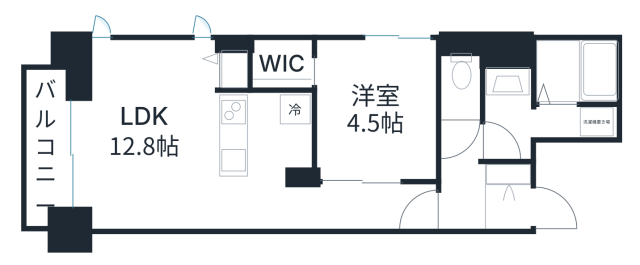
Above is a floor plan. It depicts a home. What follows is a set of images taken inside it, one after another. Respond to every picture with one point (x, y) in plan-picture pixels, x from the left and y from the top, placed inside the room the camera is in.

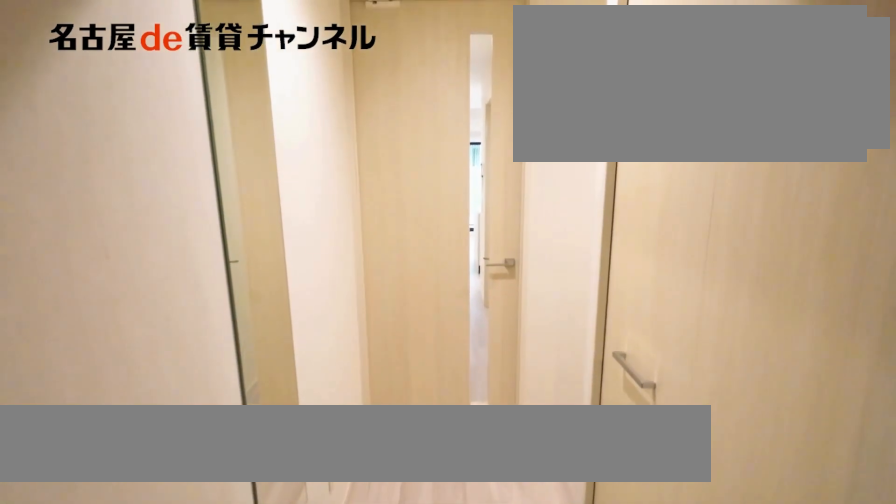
(509, 171)
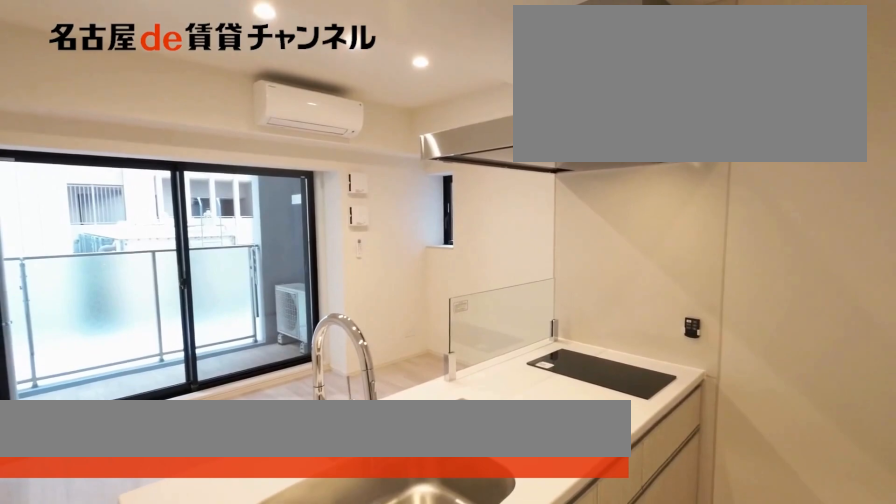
(267, 137)
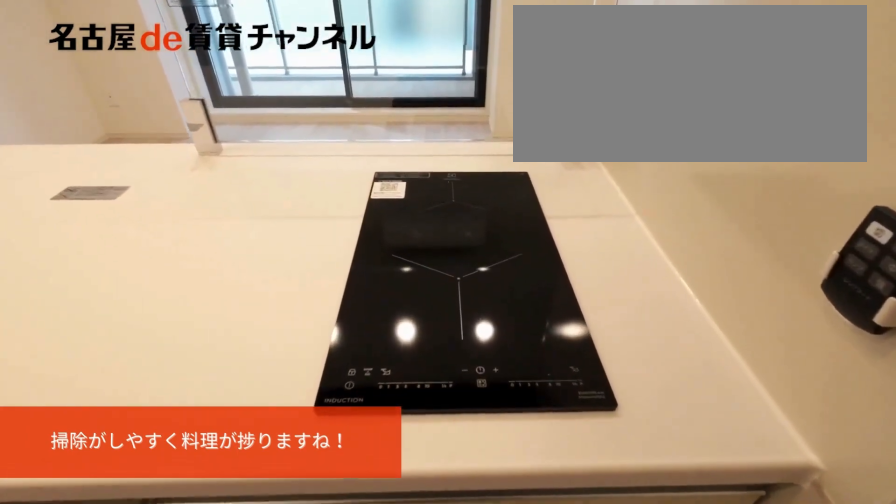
(267, 137)
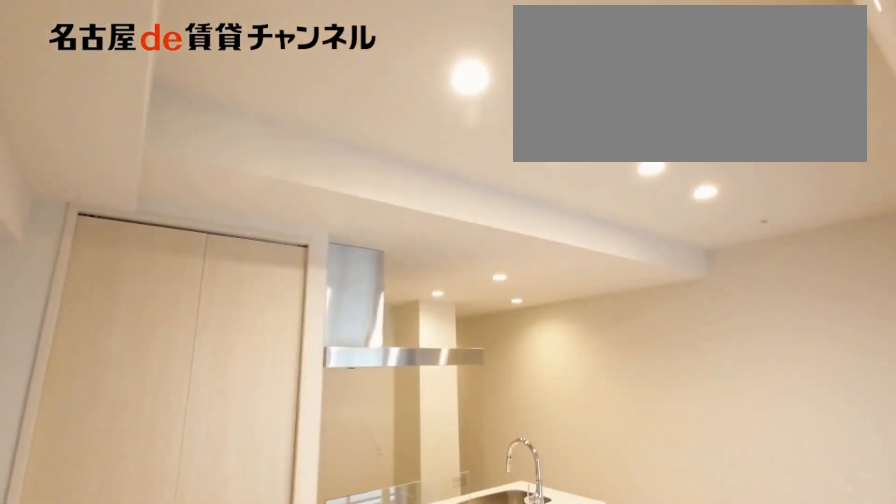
(143, 134)
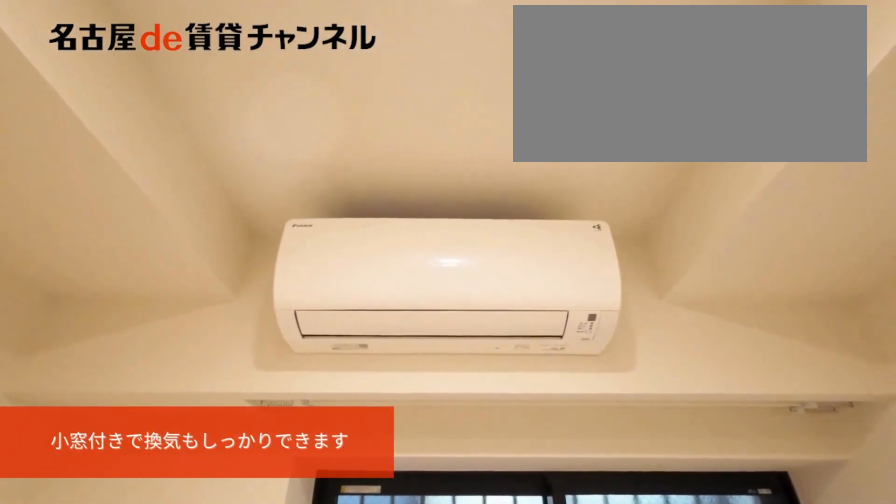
(376, 110)
